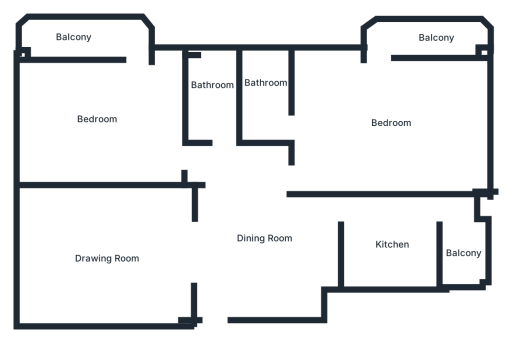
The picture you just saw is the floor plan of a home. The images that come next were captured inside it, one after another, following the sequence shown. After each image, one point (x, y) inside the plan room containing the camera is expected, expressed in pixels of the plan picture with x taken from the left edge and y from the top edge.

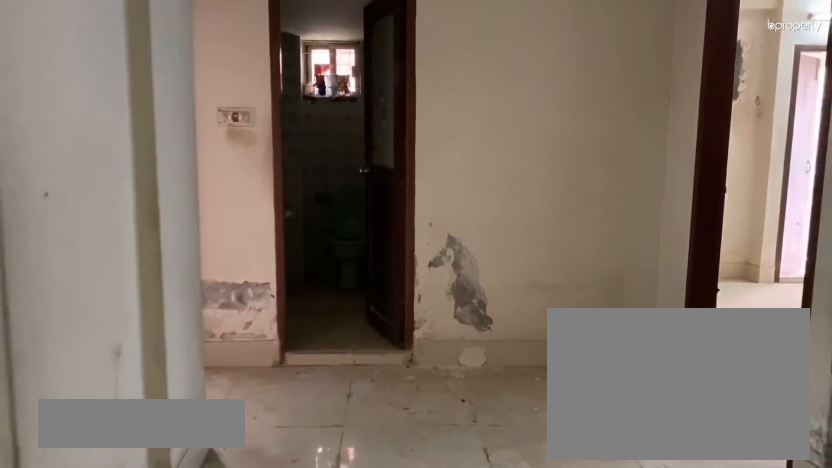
(259, 231)
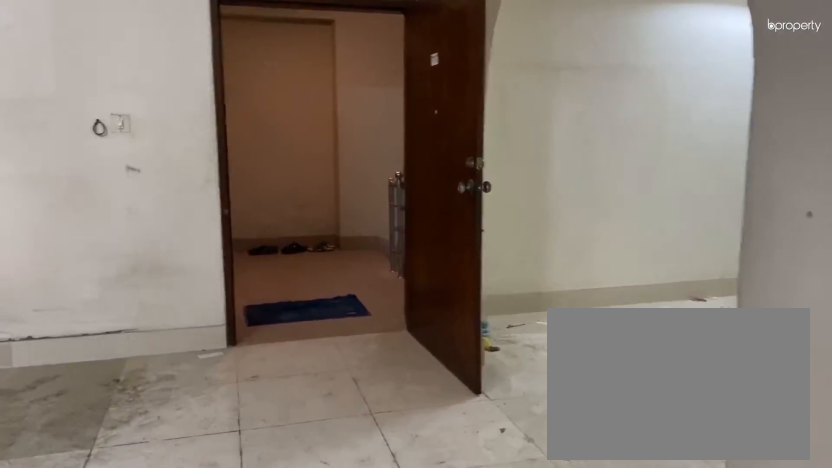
(259, 231)
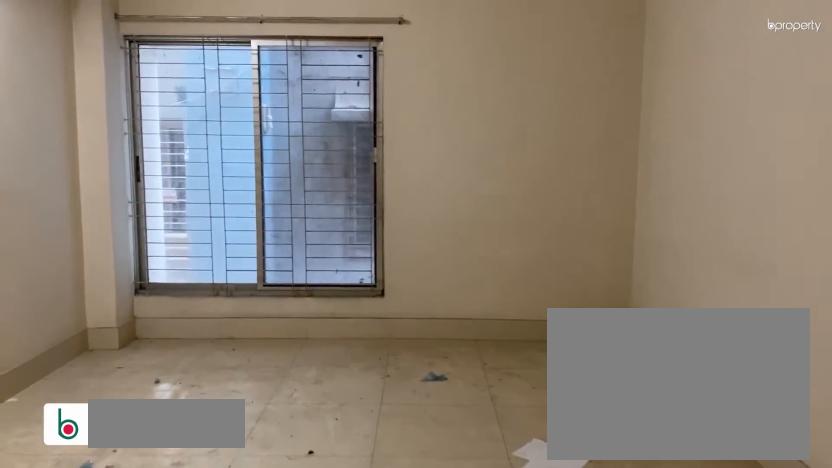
(101, 251)
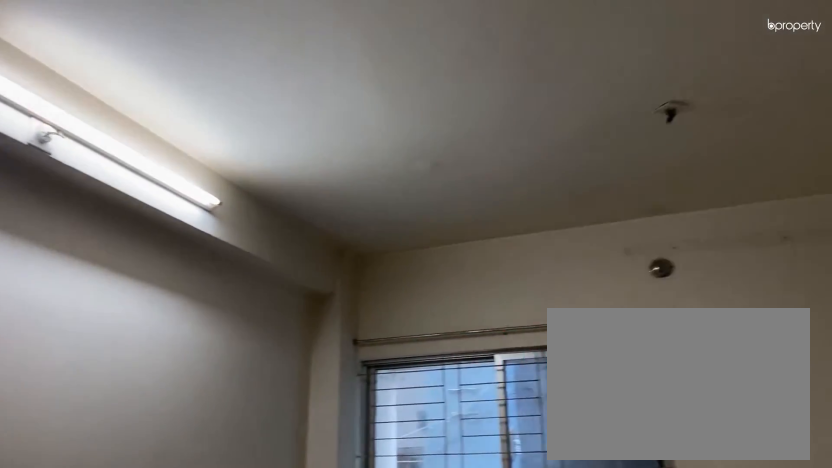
(101, 251)
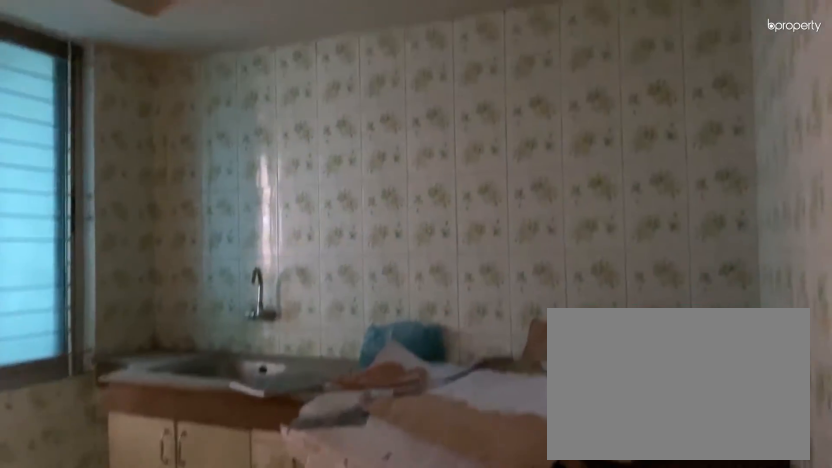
(388, 243)
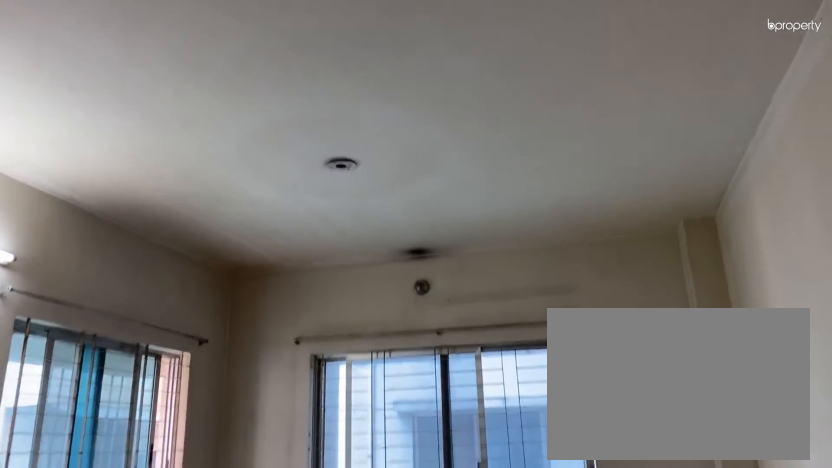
(391, 116)
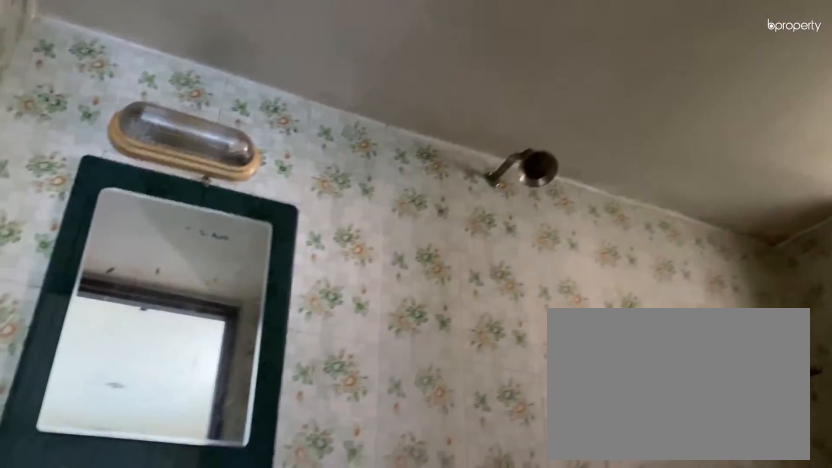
(263, 88)
